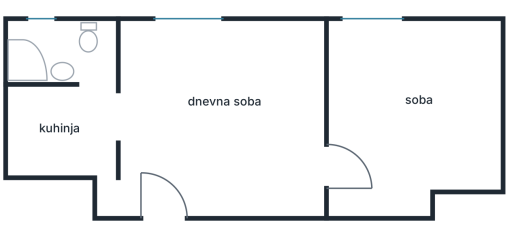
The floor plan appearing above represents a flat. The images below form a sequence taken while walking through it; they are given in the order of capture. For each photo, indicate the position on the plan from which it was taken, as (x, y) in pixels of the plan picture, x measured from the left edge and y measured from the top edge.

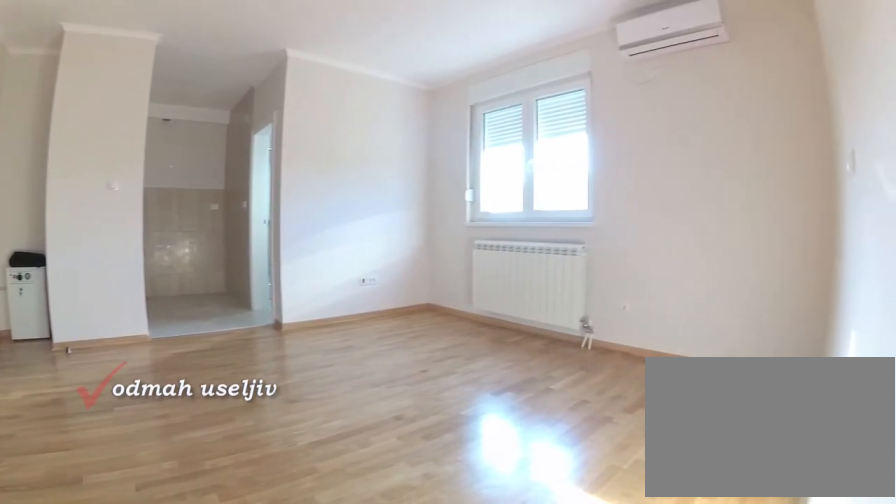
(327, 169)
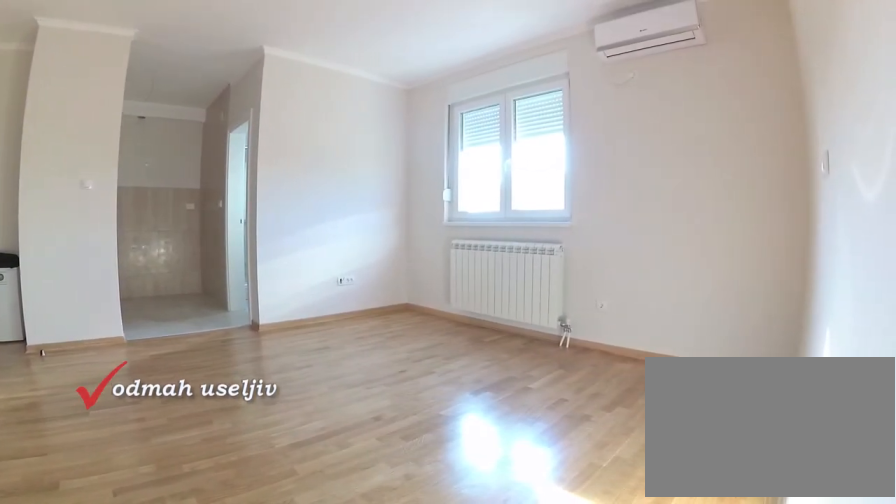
(327, 170)
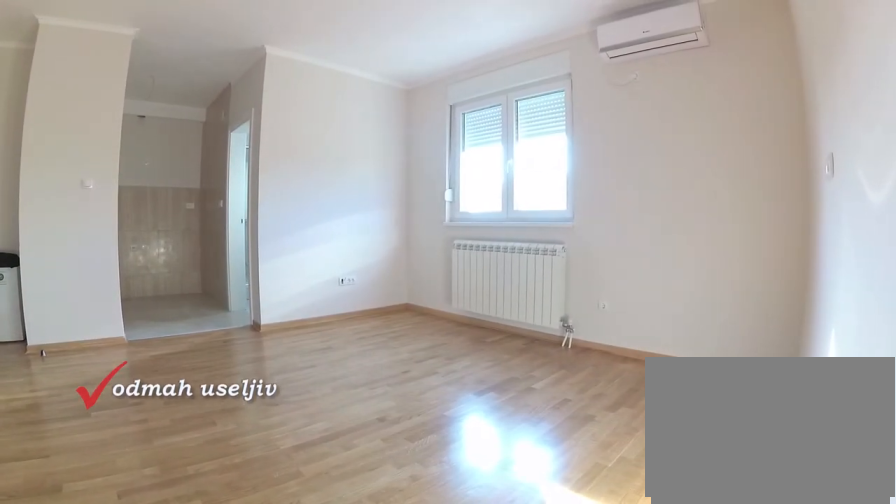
(327, 171)
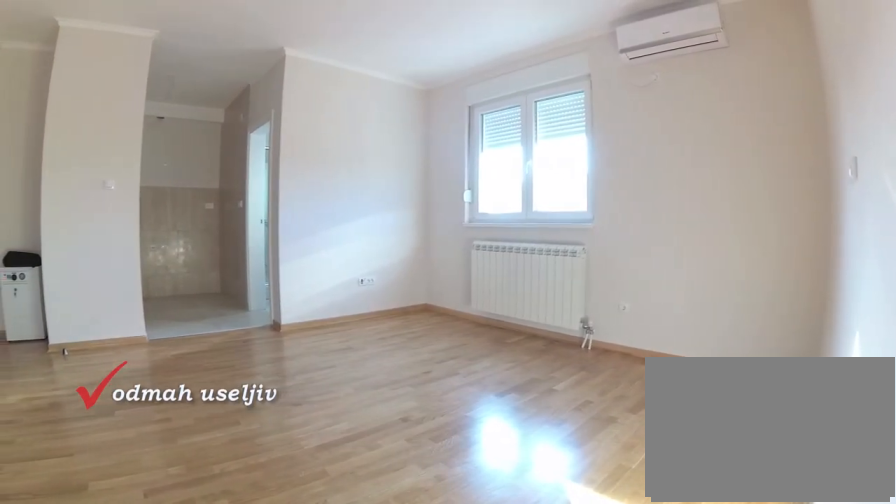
(327, 169)
